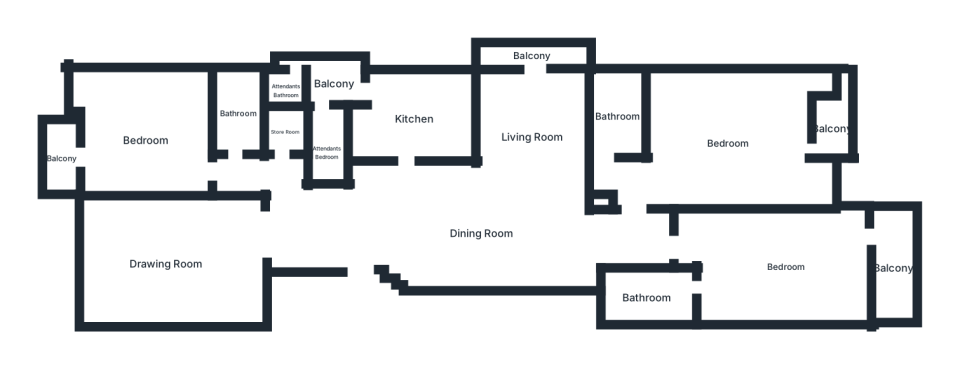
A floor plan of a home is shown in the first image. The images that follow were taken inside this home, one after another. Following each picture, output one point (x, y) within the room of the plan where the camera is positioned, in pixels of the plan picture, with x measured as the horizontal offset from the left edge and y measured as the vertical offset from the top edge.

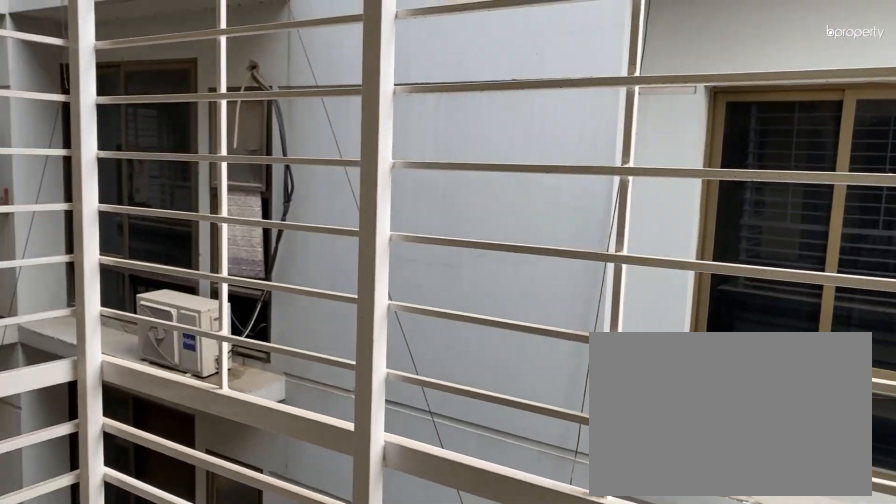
(61, 158)
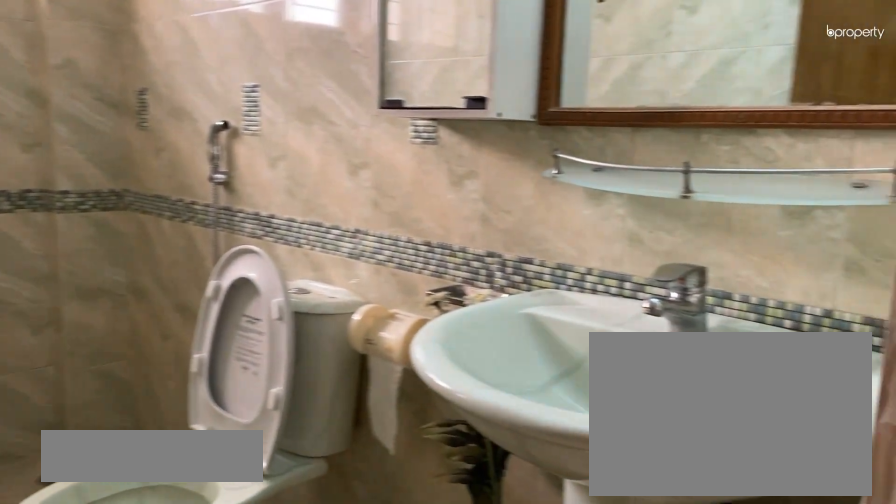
(239, 115)
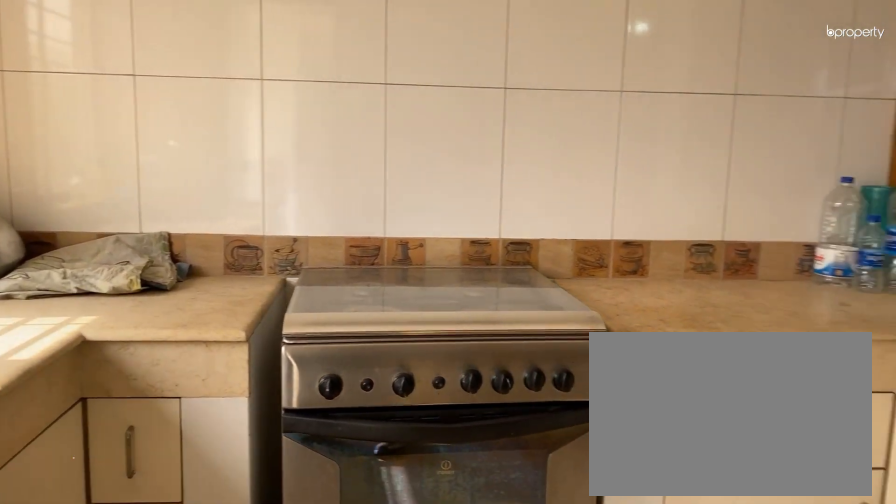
(414, 119)
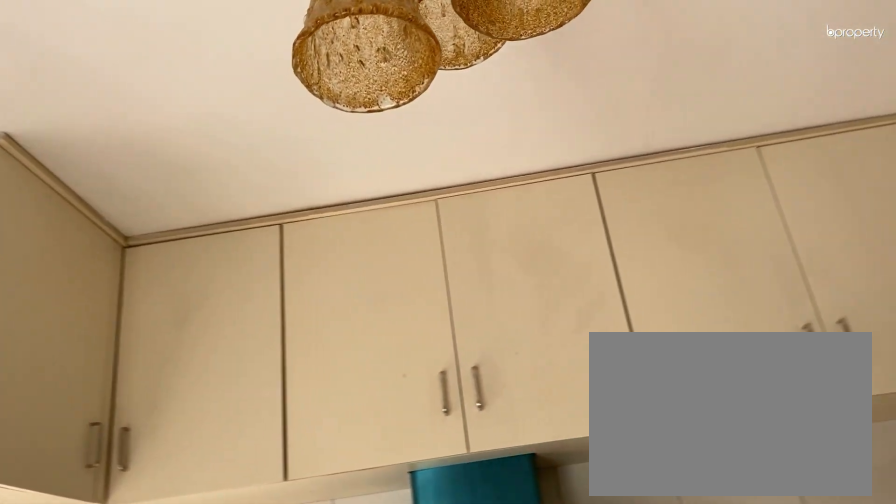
(414, 119)
